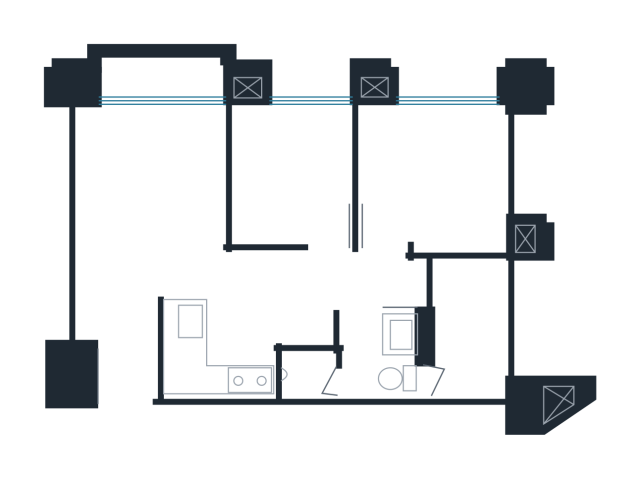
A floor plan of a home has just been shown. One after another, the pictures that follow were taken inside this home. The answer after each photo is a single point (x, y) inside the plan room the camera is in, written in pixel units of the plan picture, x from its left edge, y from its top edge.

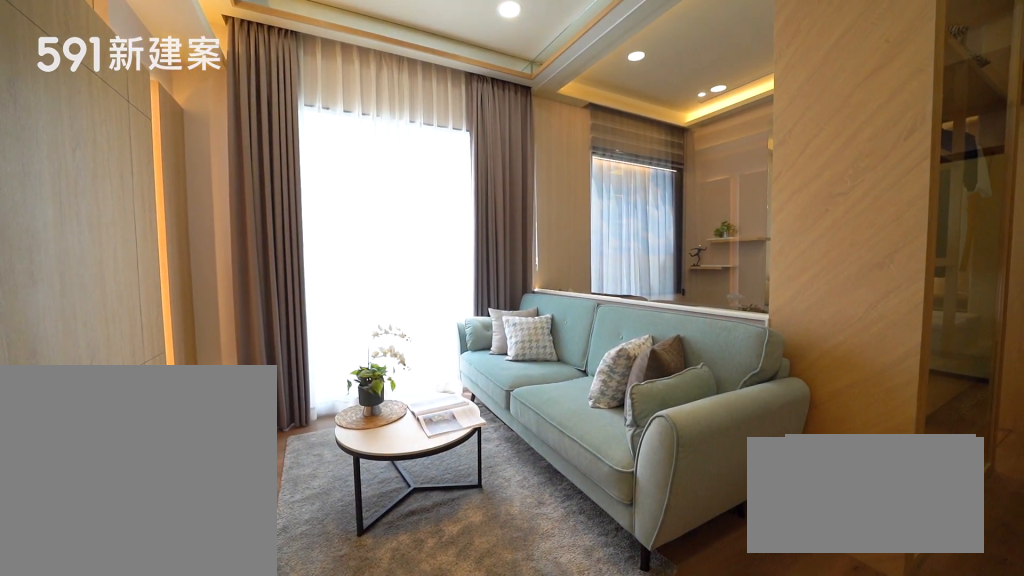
(152, 185)
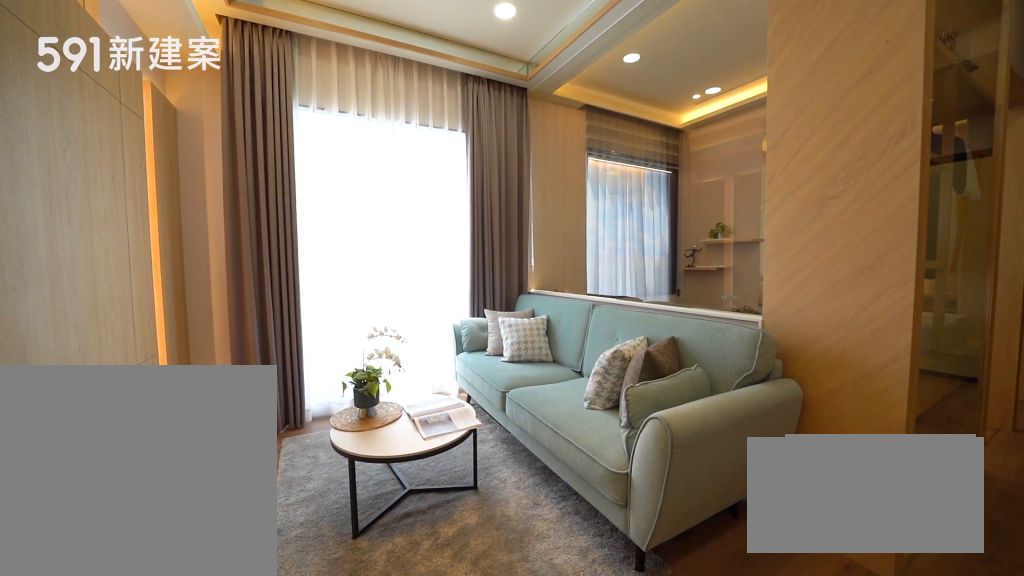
(152, 185)
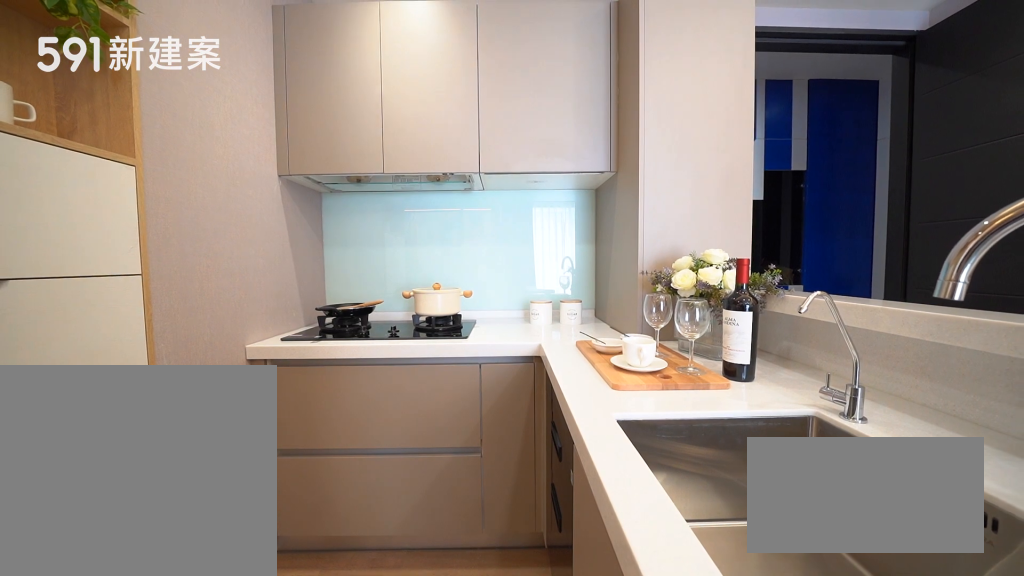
(220, 350)
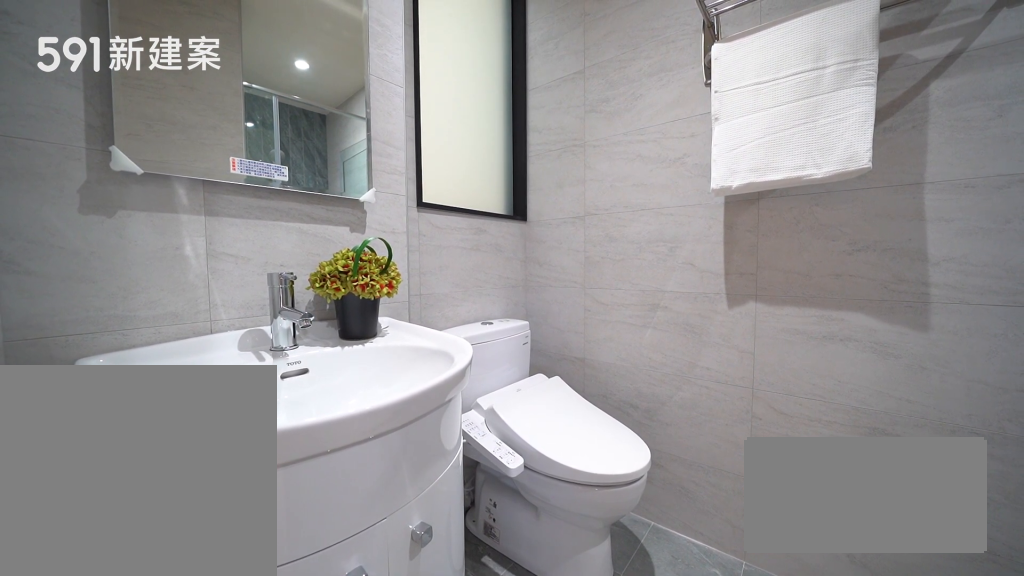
(360, 363)
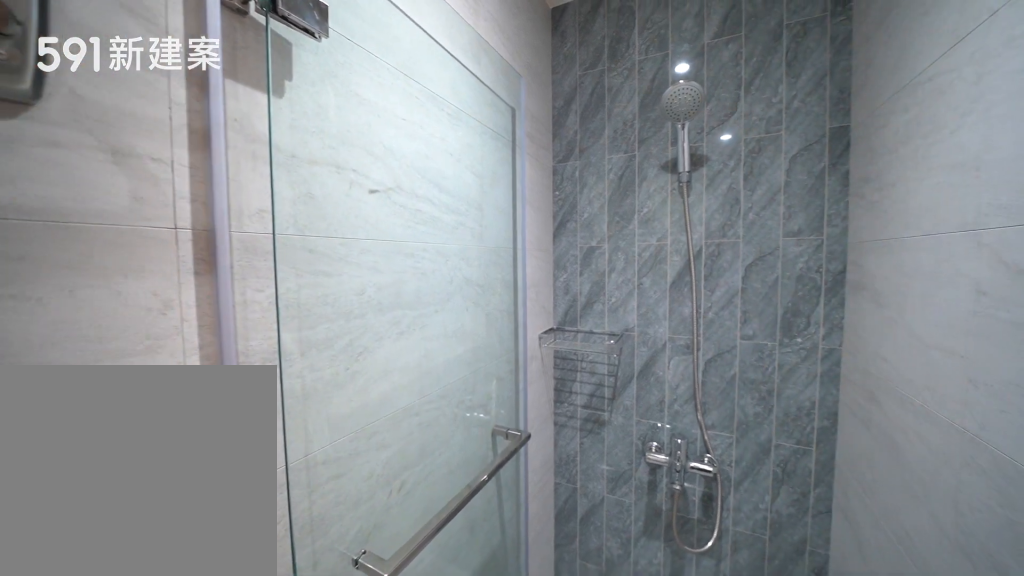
(360, 363)
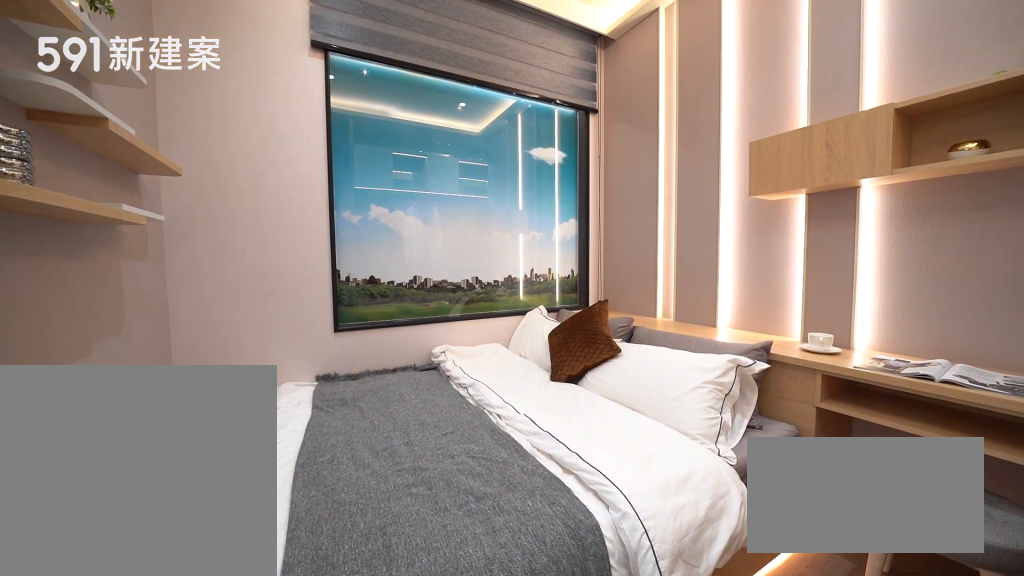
(435, 176)
